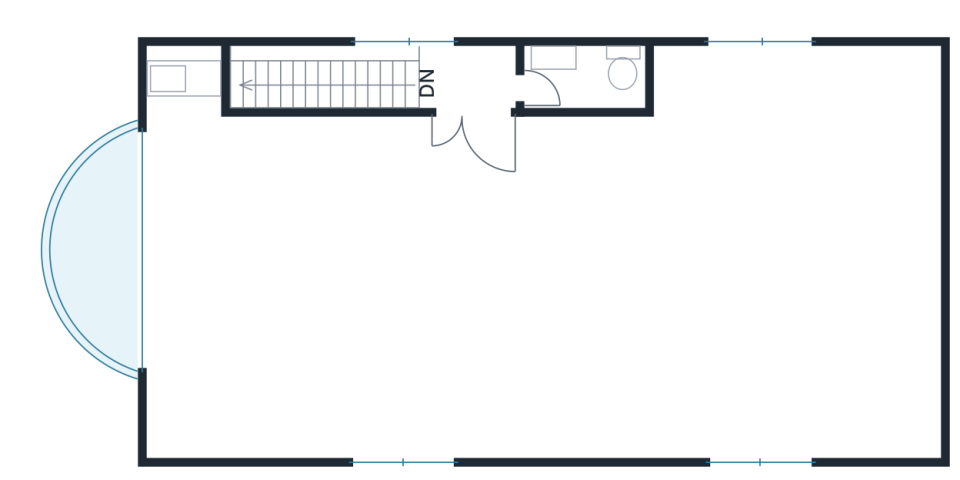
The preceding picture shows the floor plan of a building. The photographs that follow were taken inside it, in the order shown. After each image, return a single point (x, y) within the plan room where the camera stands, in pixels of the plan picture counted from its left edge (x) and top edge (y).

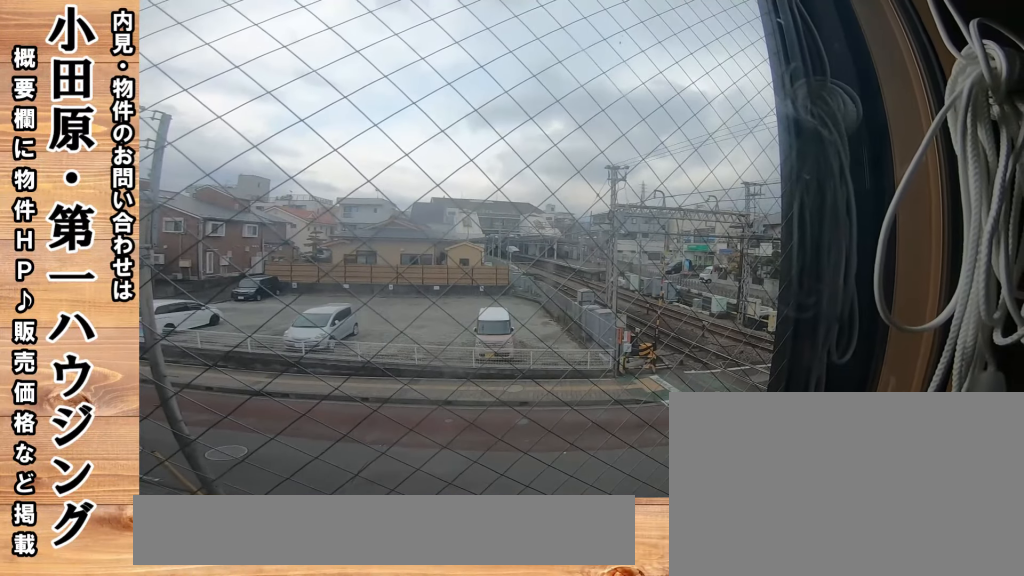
(540, 288)
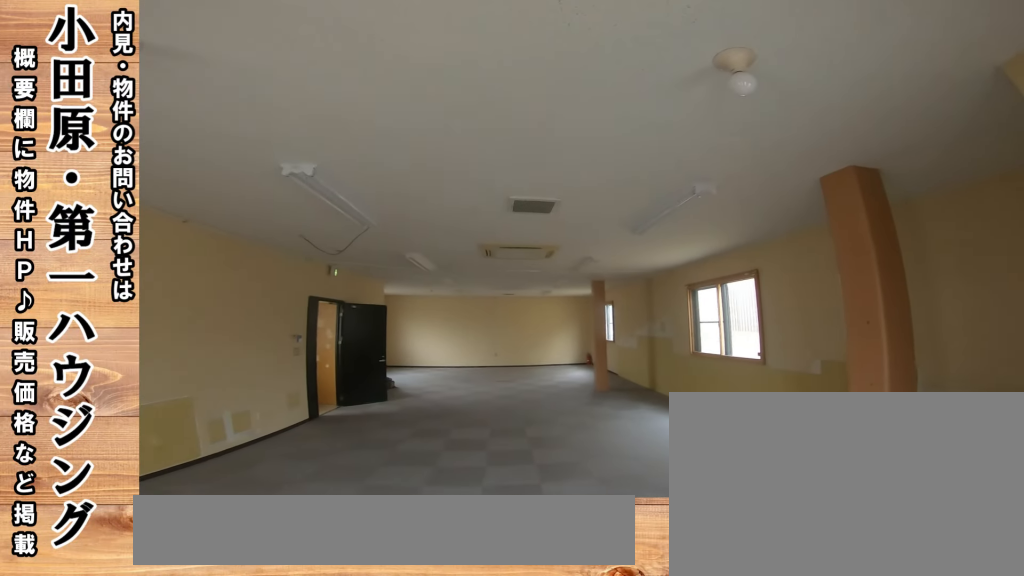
(540, 288)
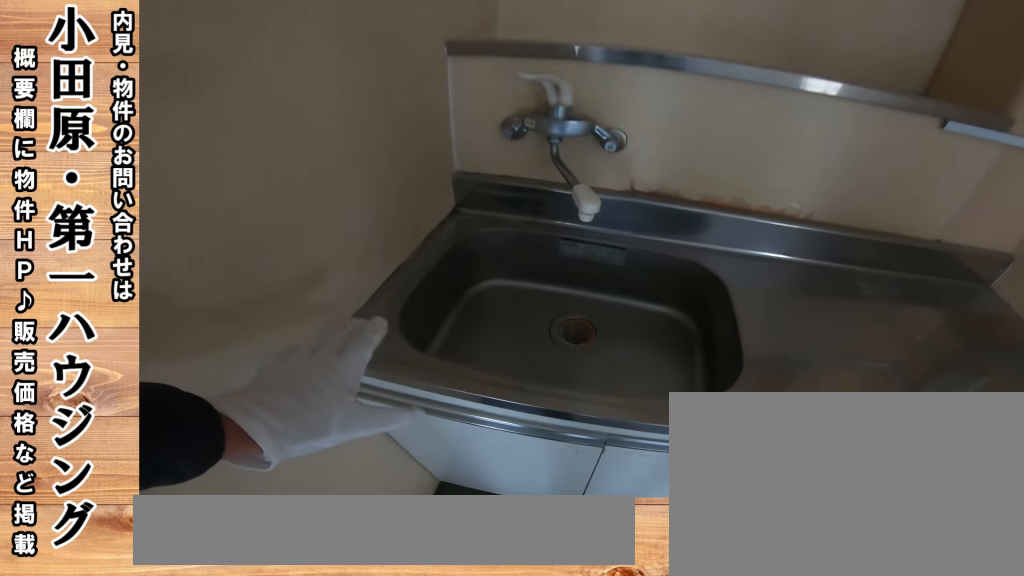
(198, 108)
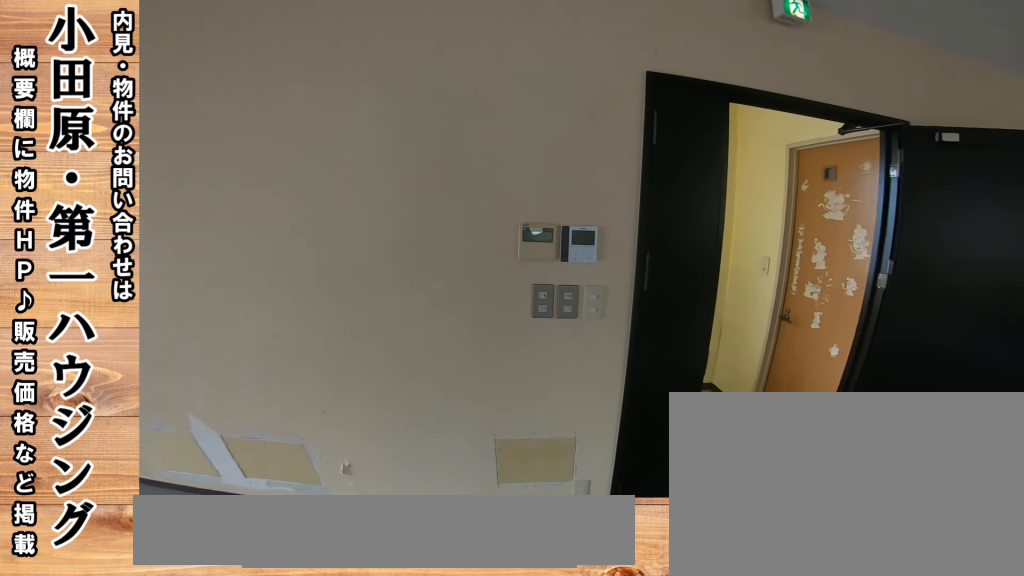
(539, 268)
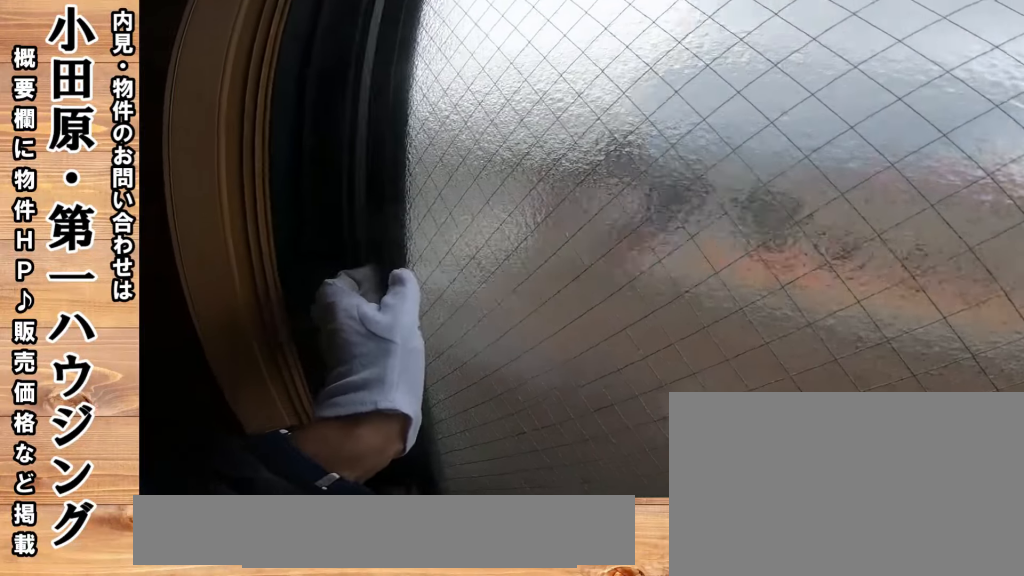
(539, 268)
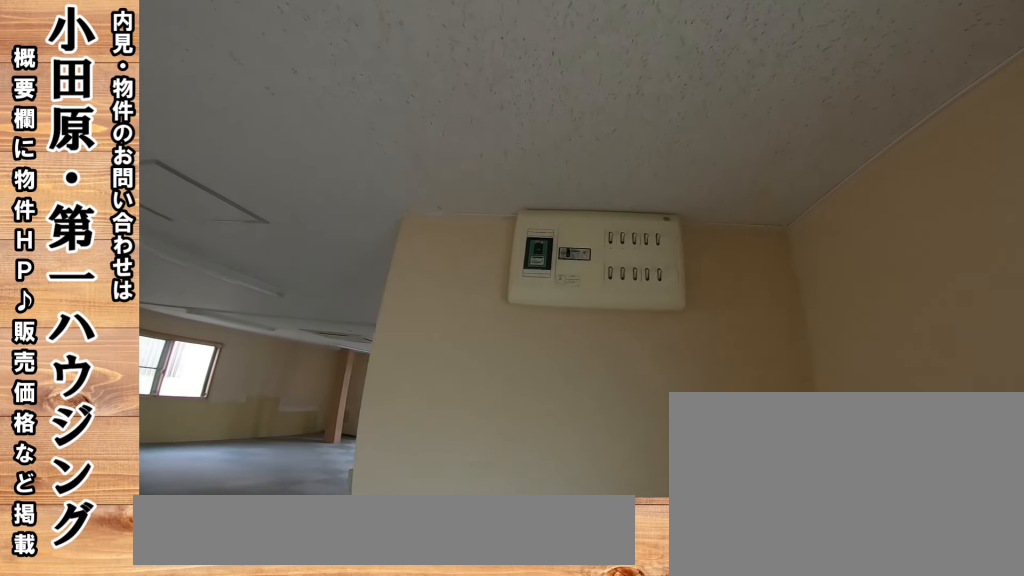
(542, 290)
